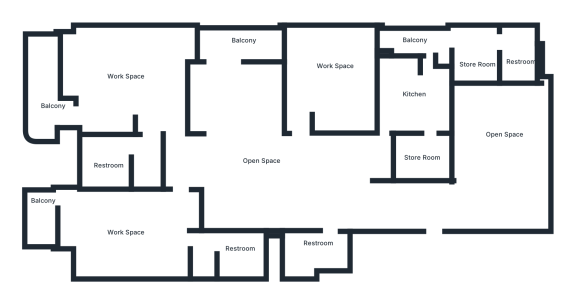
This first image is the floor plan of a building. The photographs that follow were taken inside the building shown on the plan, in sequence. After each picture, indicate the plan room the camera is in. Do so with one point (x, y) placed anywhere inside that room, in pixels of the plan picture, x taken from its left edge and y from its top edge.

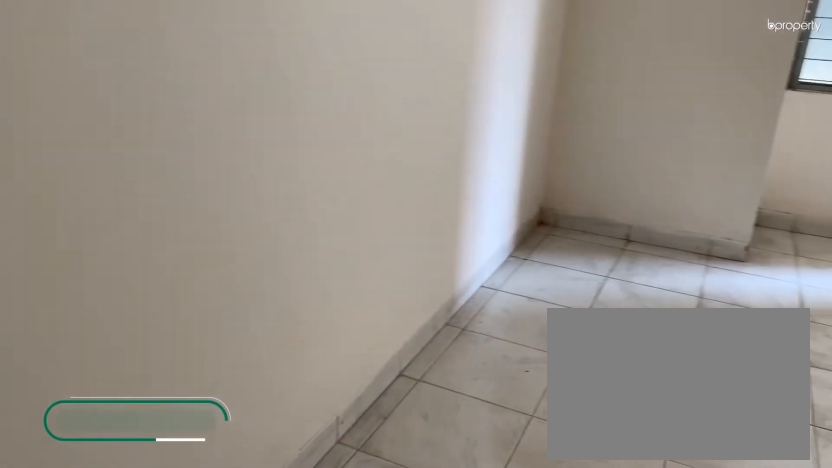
(134, 237)
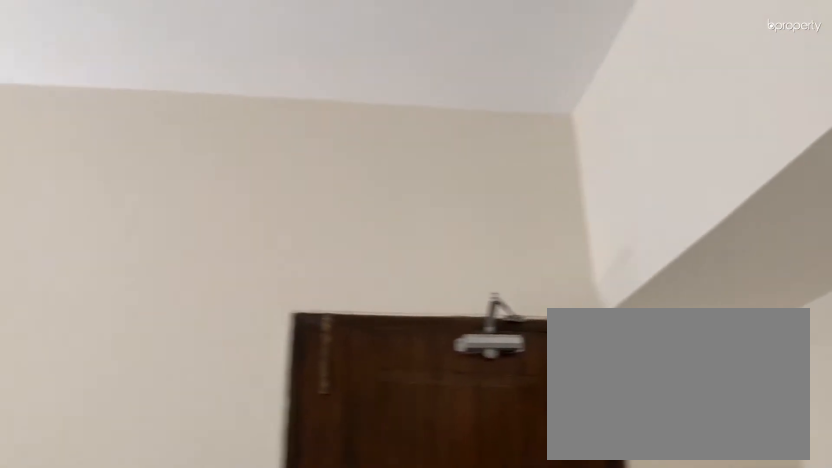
(134, 237)
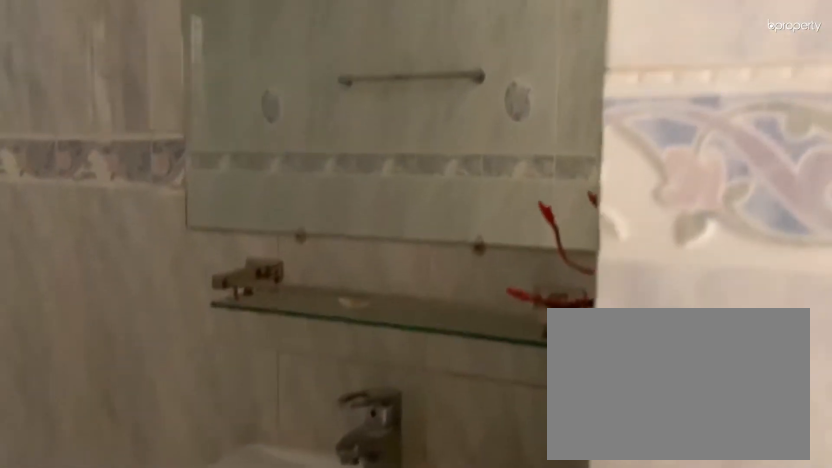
(242, 248)
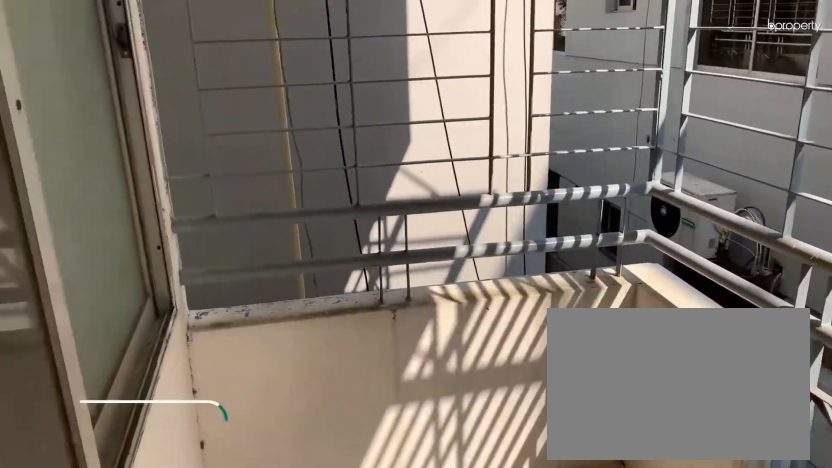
(39, 215)
